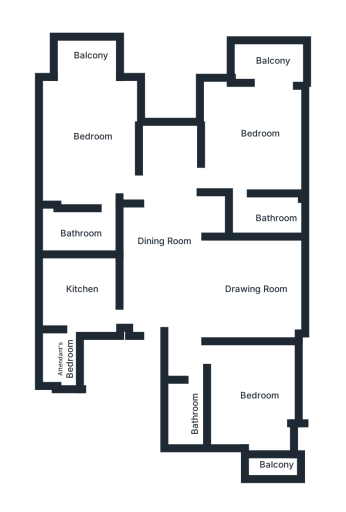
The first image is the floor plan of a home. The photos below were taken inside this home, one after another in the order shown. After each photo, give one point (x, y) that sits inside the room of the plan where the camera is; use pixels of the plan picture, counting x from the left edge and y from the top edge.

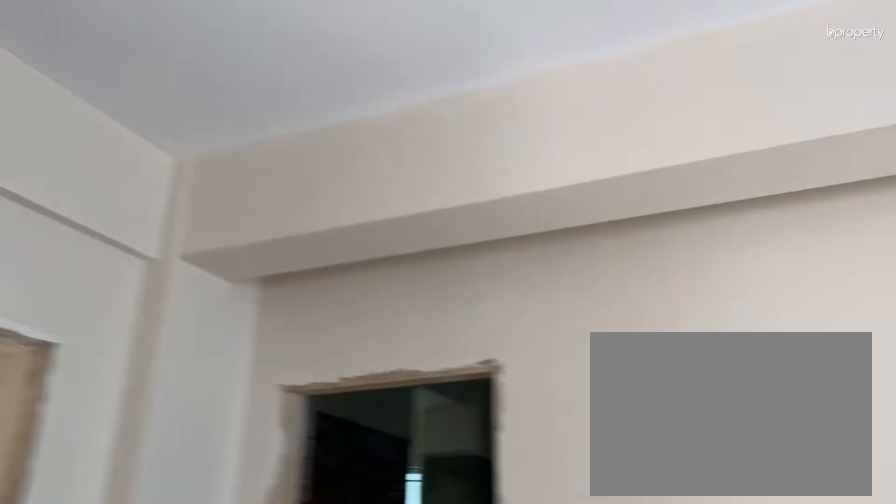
(174, 257)
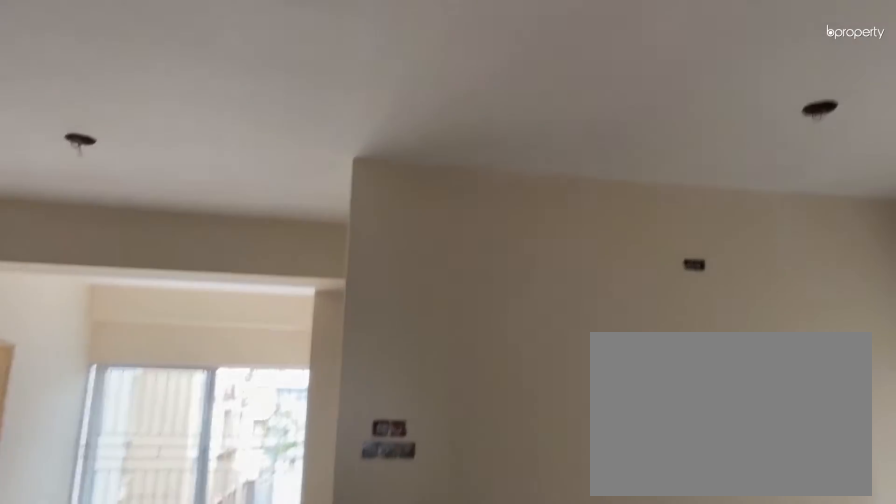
(246, 289)
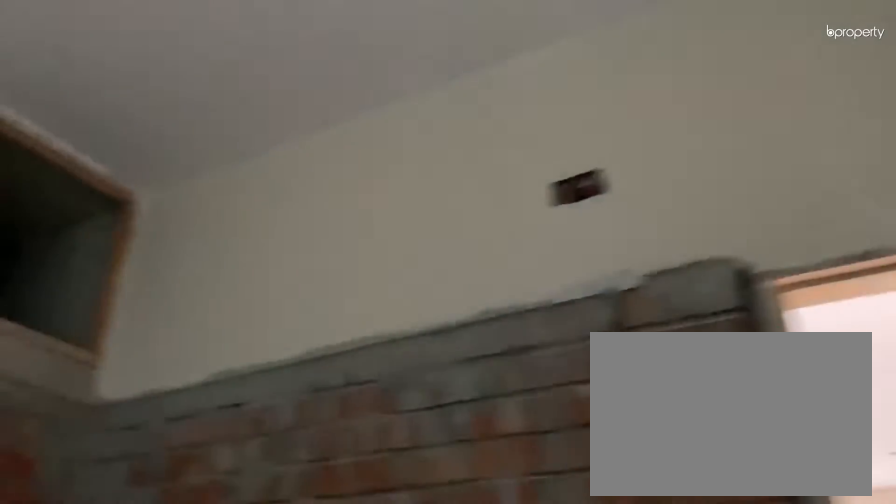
(78, 288)
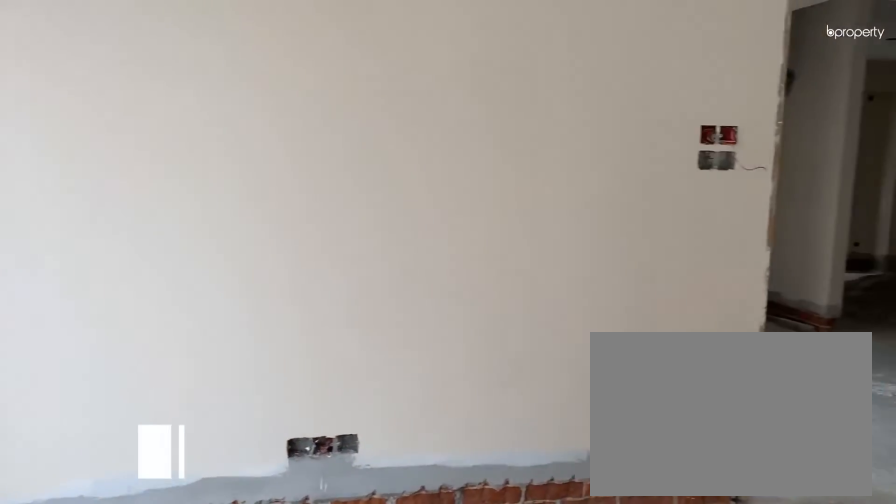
(89, 122)
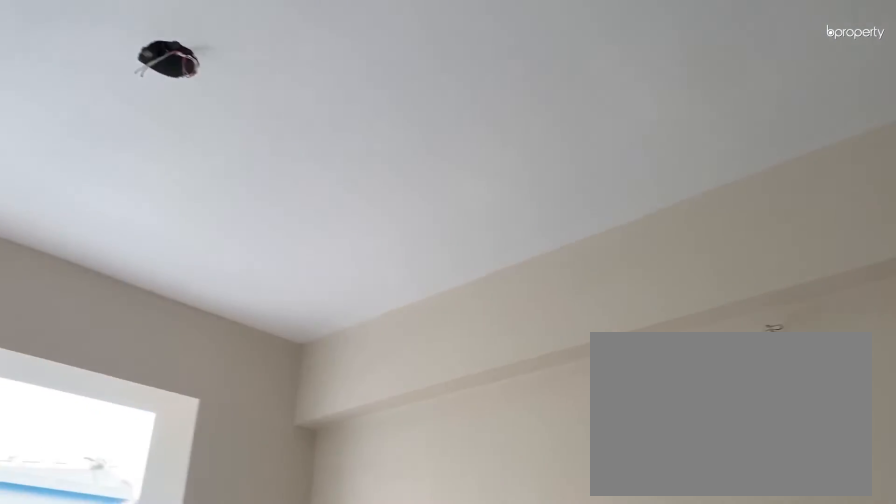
(89, 122)
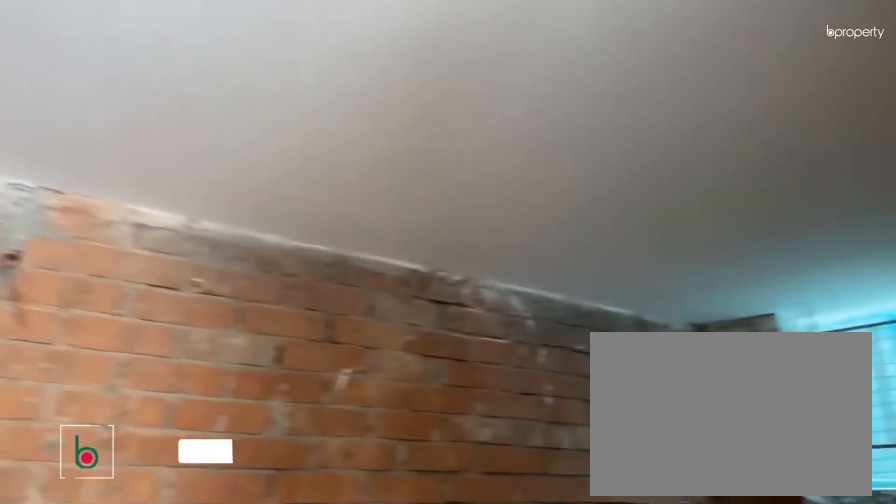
(87, 227)
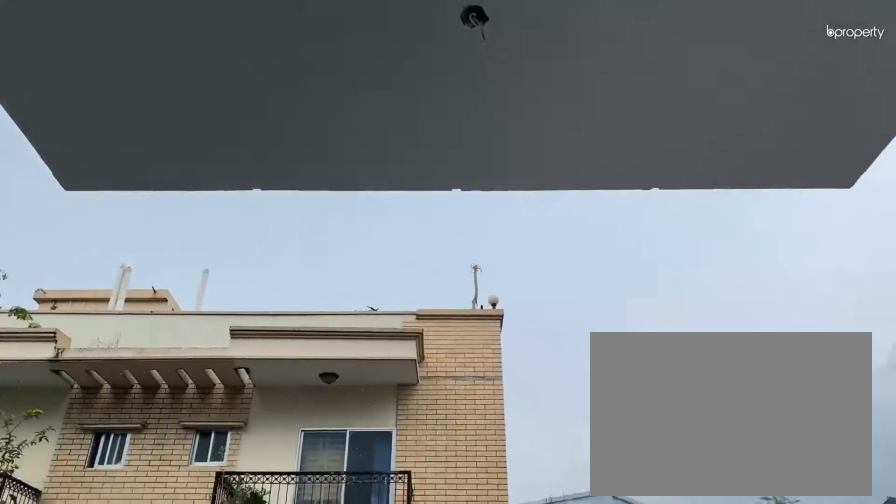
(84, 61)
